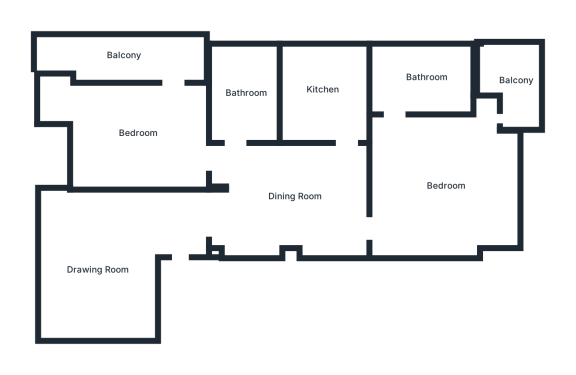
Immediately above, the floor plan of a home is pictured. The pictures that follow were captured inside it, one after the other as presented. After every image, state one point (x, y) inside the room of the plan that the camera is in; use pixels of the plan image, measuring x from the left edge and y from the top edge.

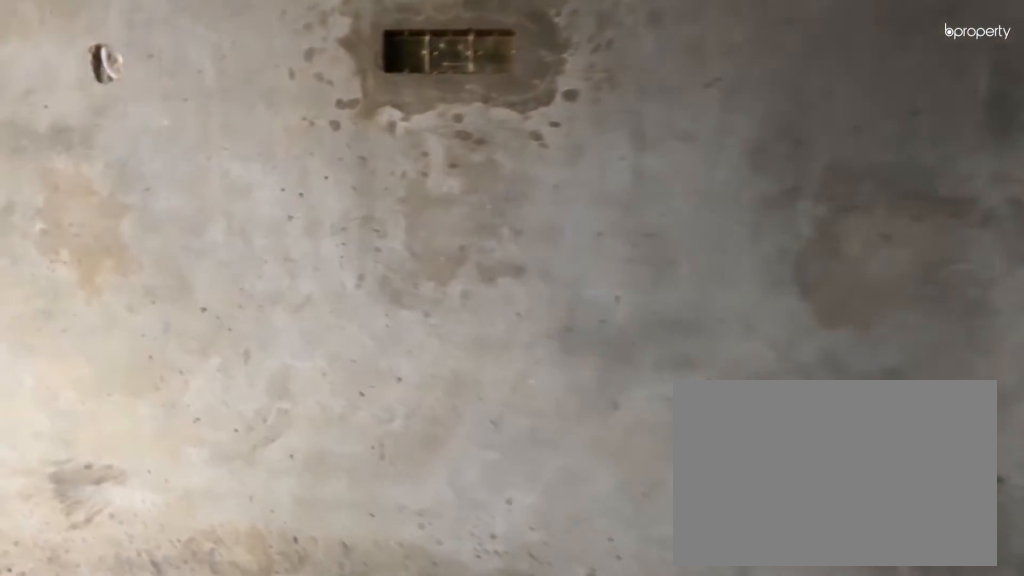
(148, 227)
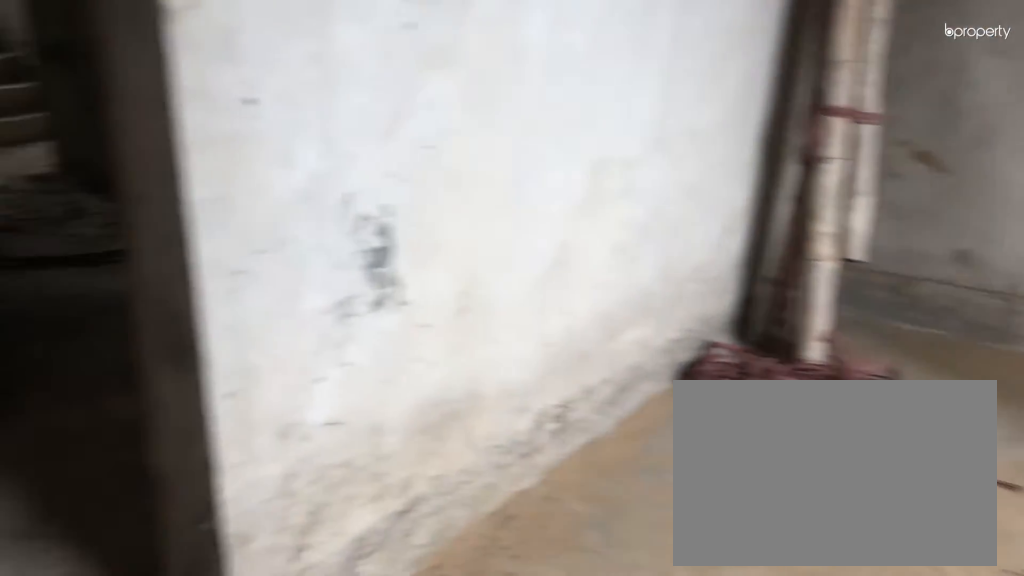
(97, 268)
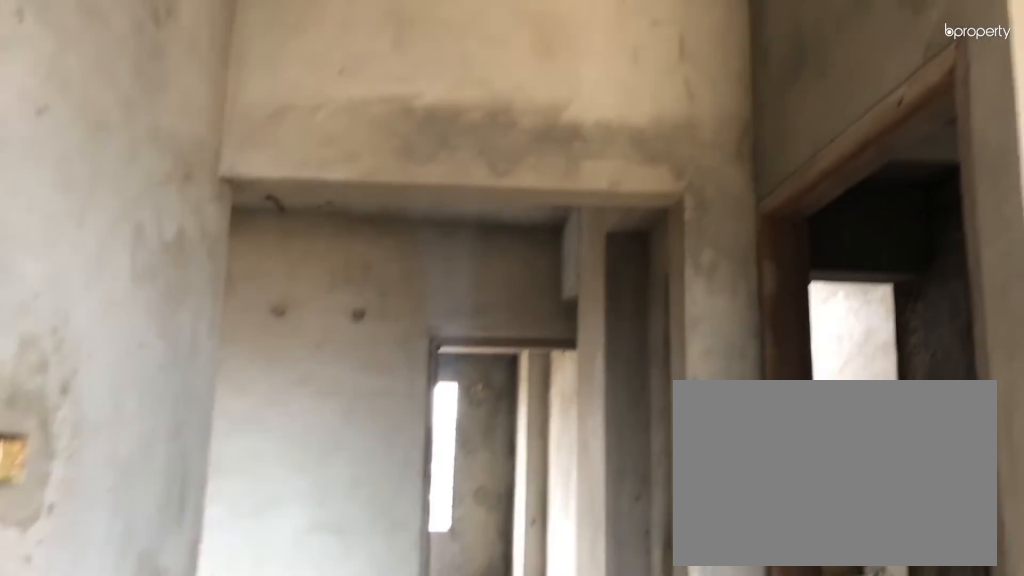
(97, 268)
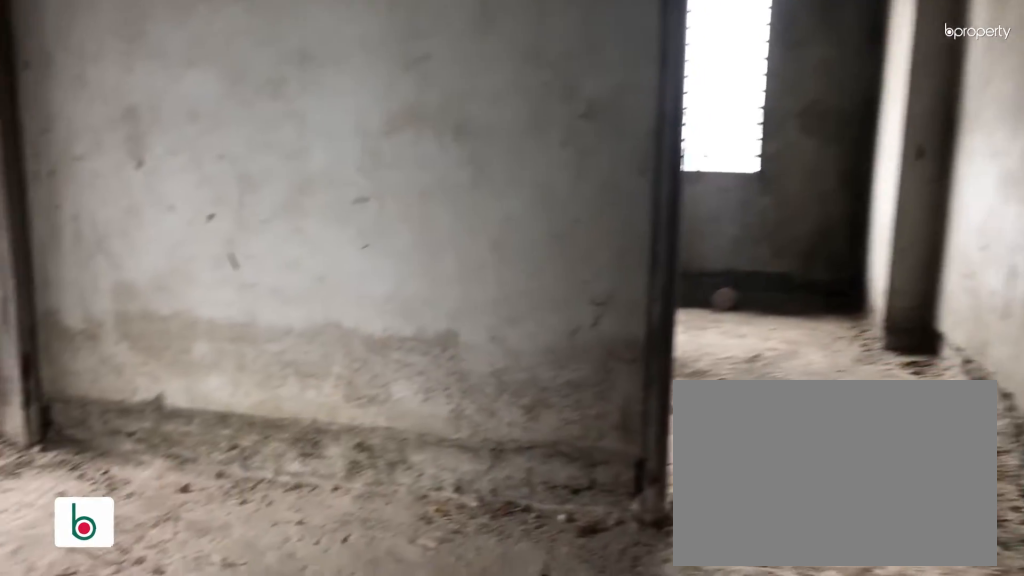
(290, 196)
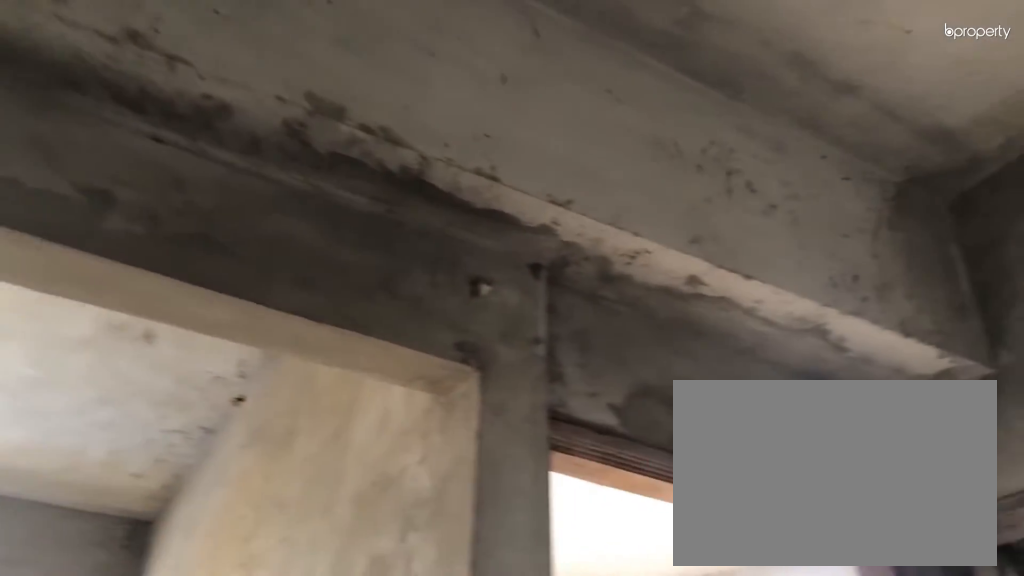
(290, 196)
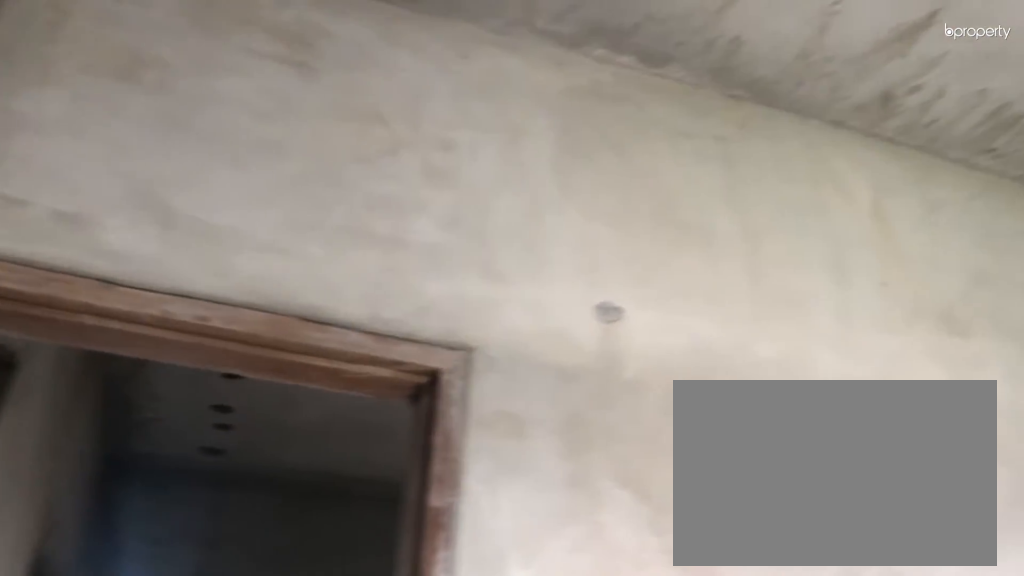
(446, 186)
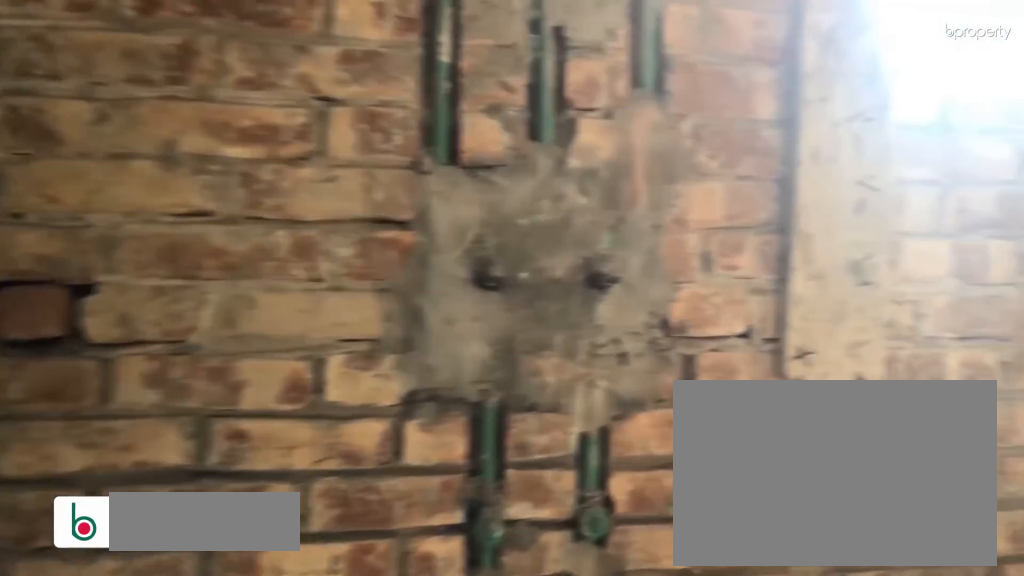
(427, 76)
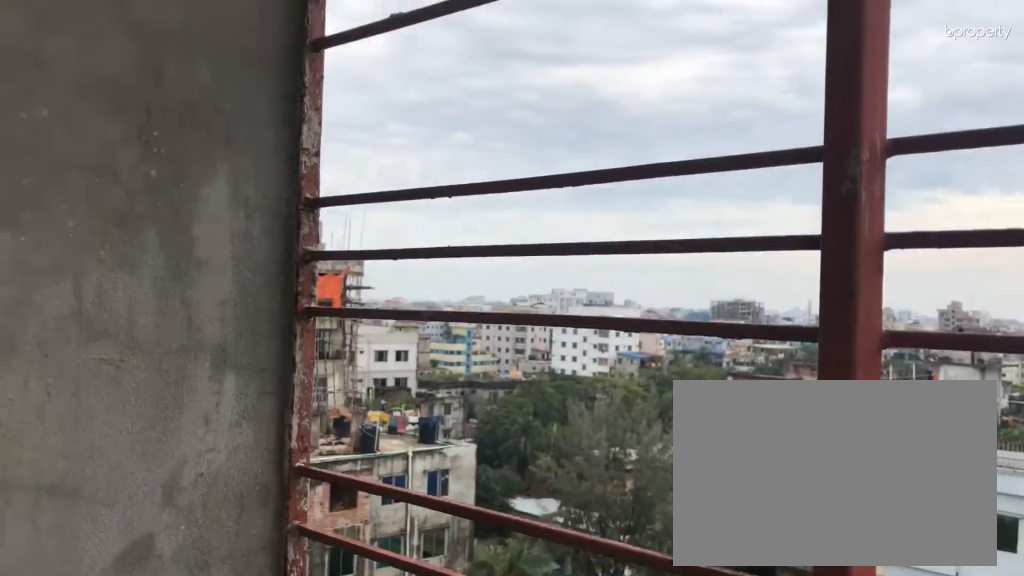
(516, 80)
